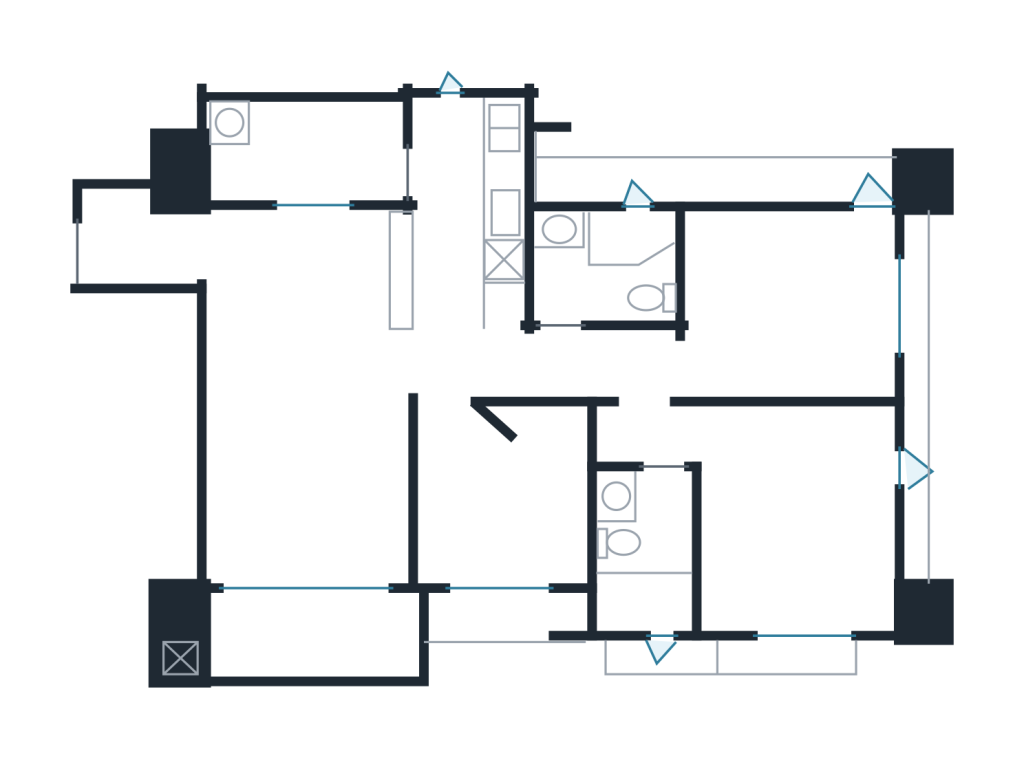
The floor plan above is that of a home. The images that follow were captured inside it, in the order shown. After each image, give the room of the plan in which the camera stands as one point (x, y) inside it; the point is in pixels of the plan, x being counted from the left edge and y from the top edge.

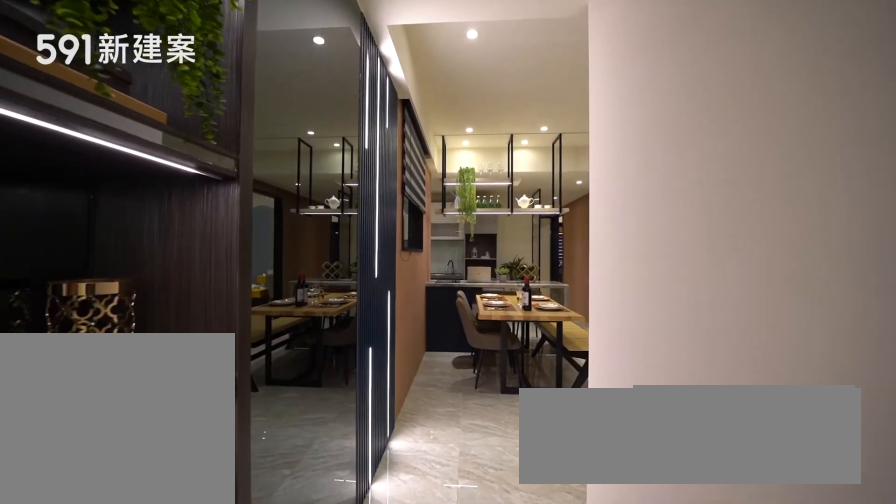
(142, 232)
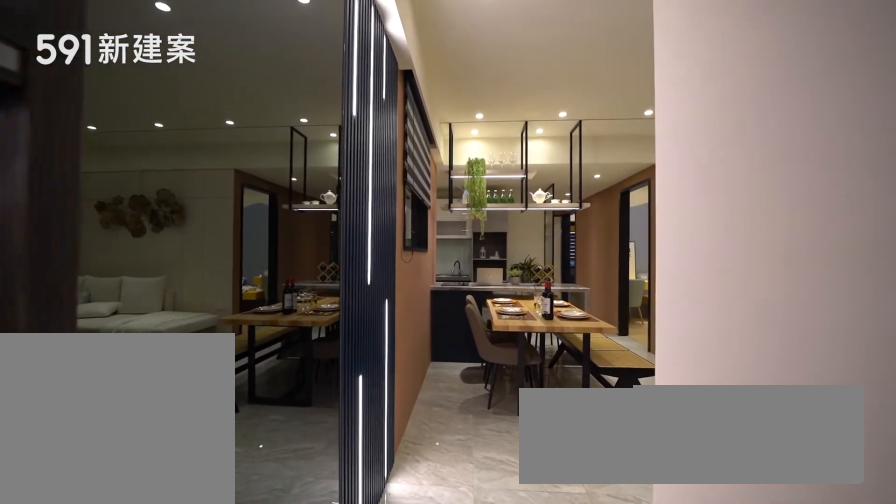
(142, 232)
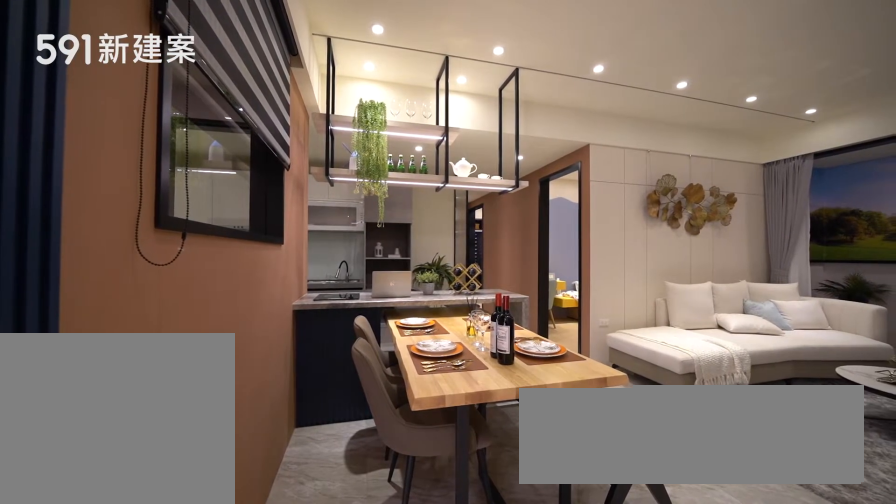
(316, 276)
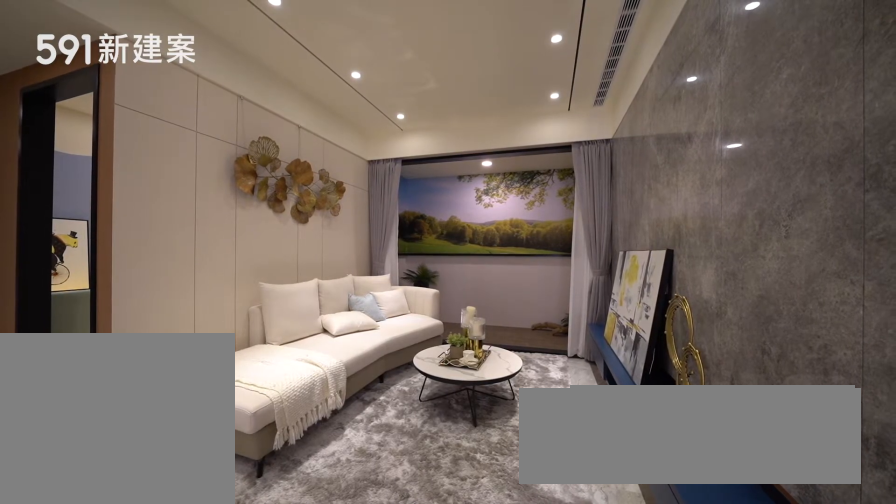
(311, 474)
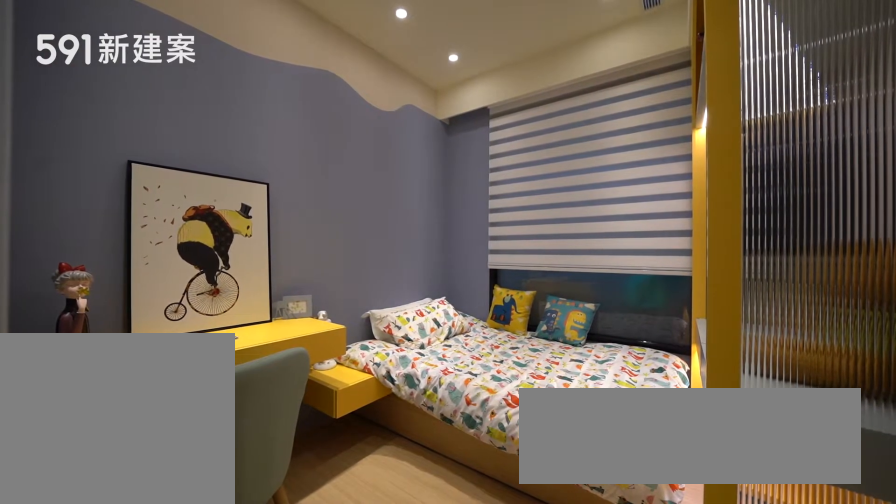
(509, 496)
